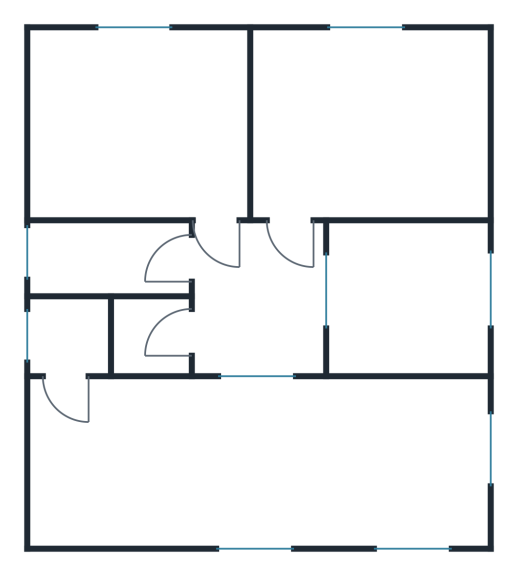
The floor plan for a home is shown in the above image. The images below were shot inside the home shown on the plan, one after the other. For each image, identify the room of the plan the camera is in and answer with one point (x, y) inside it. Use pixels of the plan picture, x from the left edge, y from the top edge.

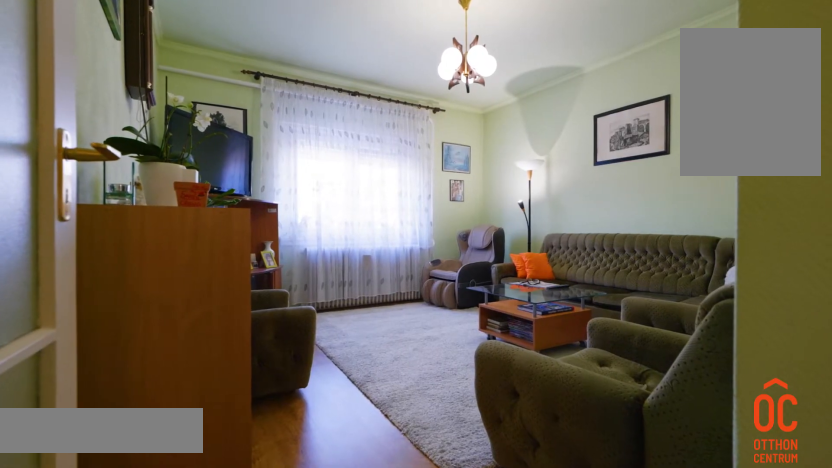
(410, 114)
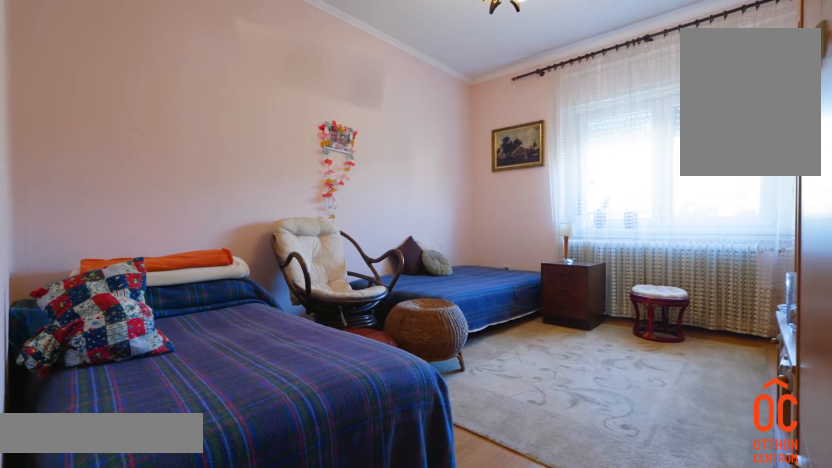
(155, 113)
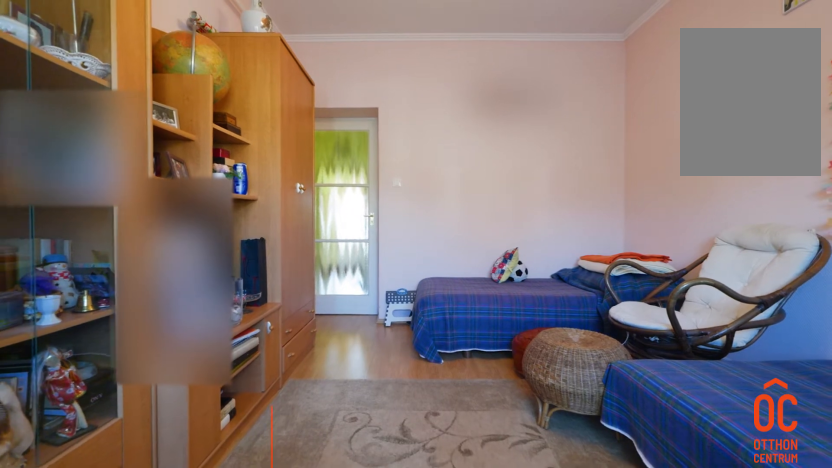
(155, 114)
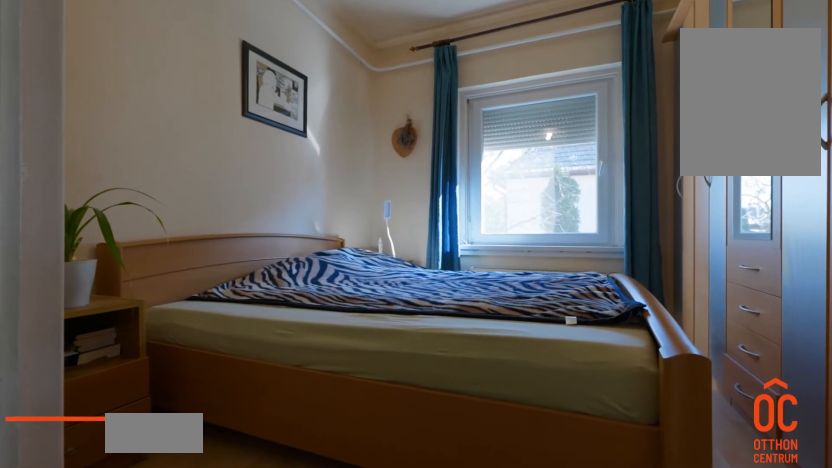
(422, 293)
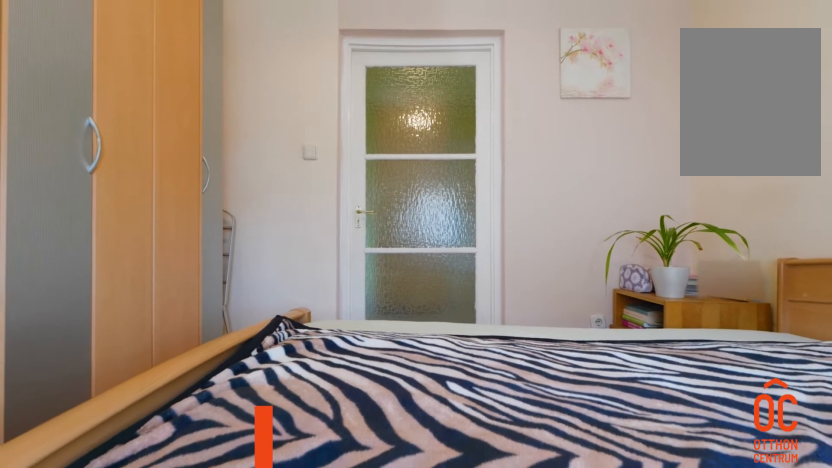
(422, 293)
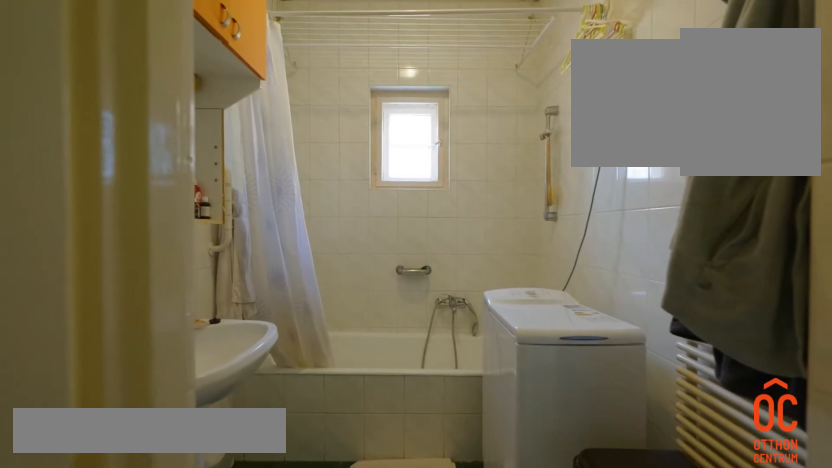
(147, 257)
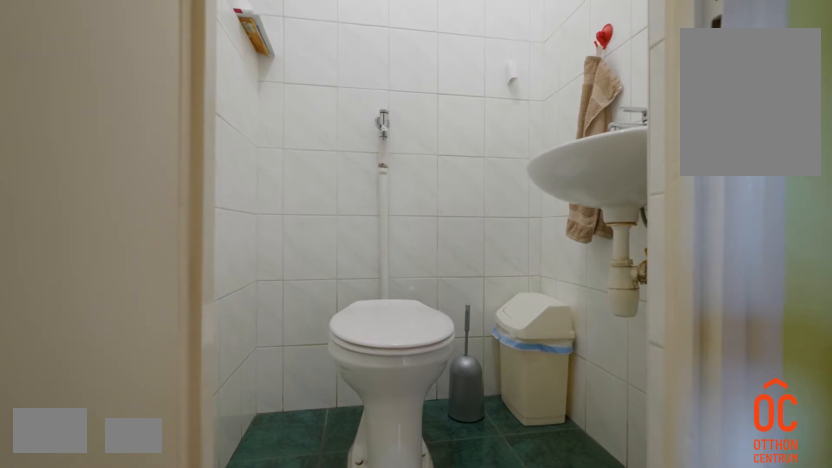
(147, 336)
